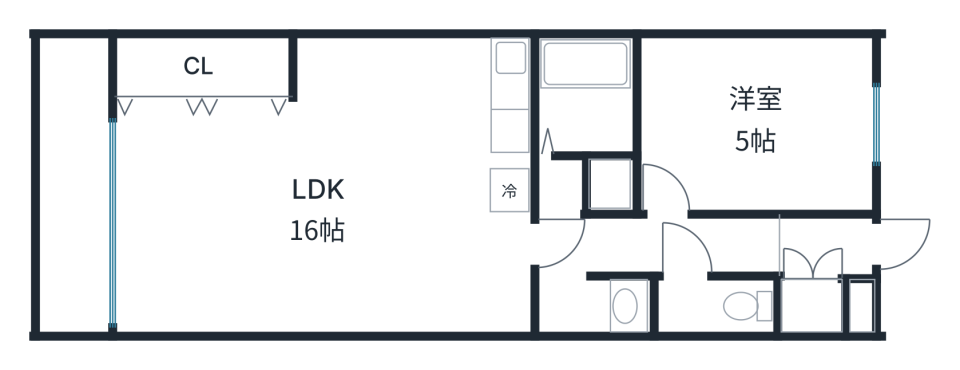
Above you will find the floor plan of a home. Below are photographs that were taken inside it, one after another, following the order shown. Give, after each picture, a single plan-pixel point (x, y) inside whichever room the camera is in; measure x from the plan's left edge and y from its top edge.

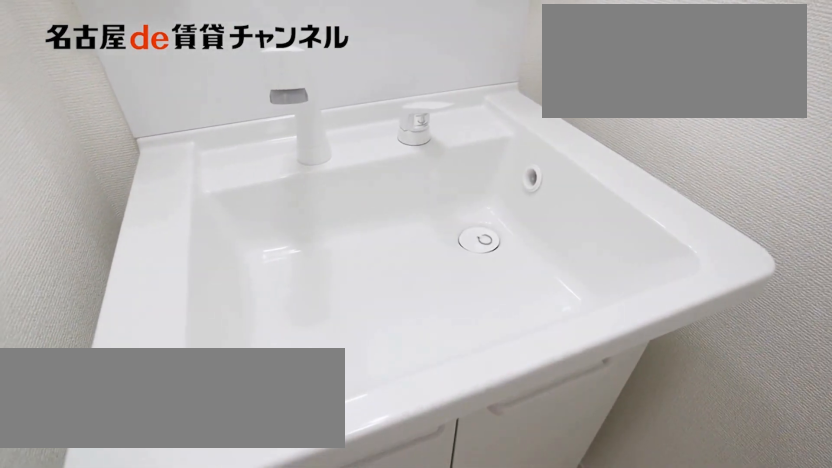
(595, 303)
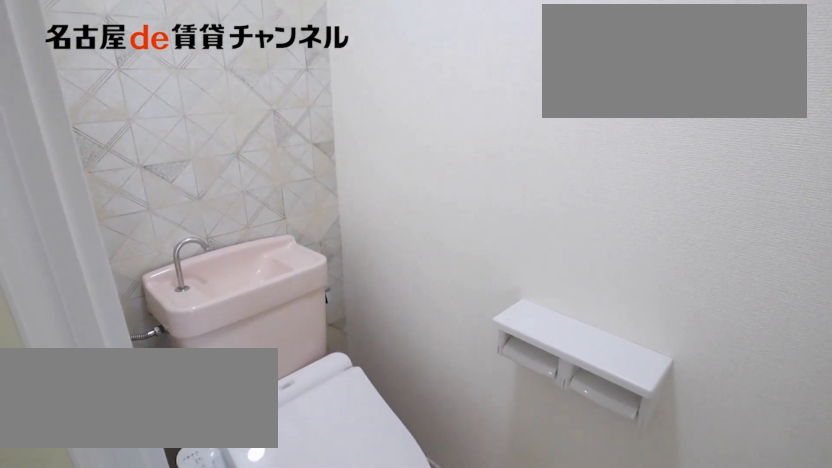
(716, 303)
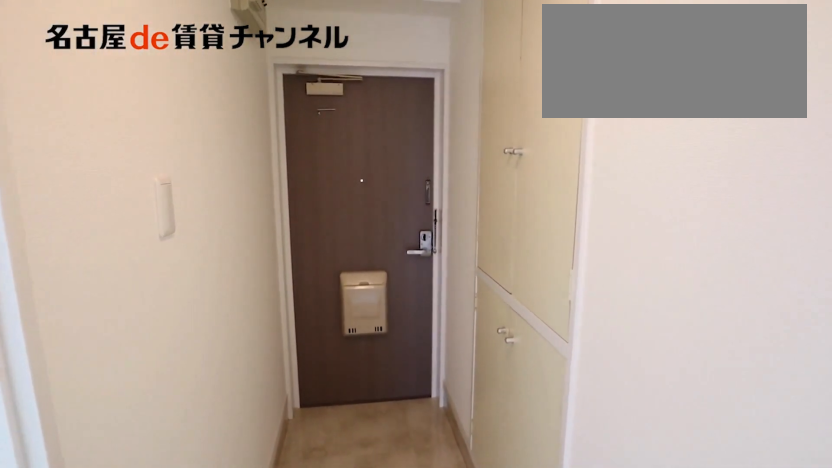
(828, 276)
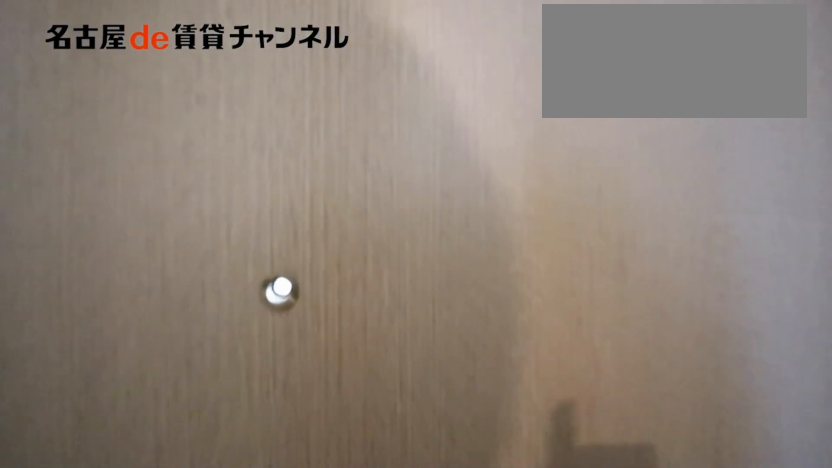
(828, 276)
